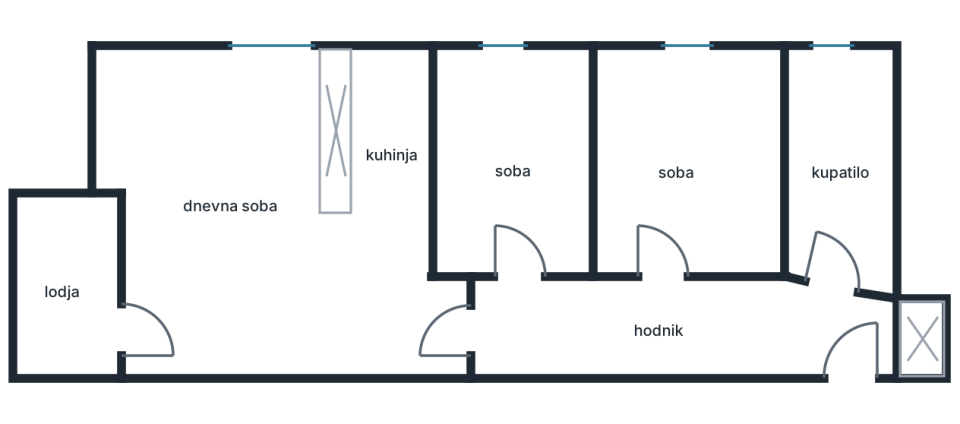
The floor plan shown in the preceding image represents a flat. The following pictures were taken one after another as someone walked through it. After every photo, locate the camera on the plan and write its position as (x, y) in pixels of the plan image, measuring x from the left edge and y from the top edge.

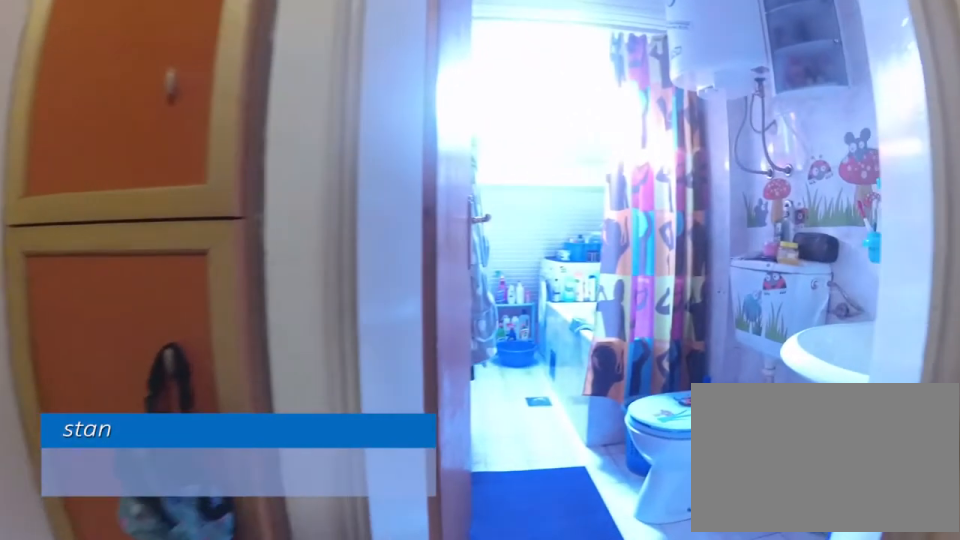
(837, 341)
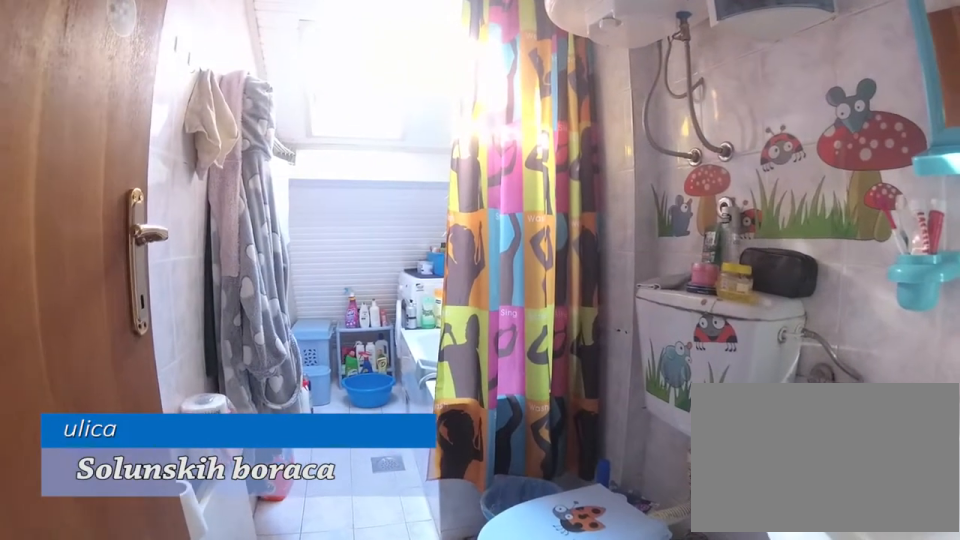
(831, 284)
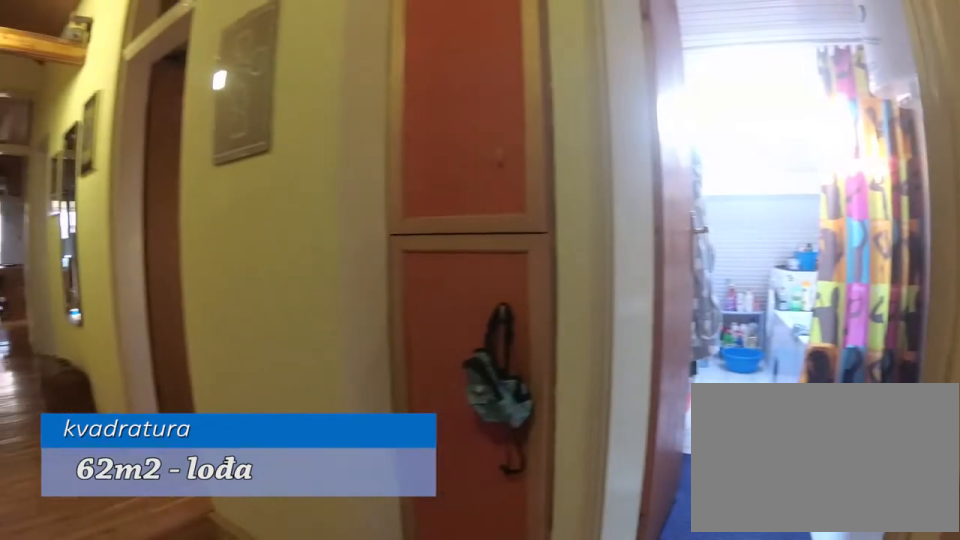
(847, 322)
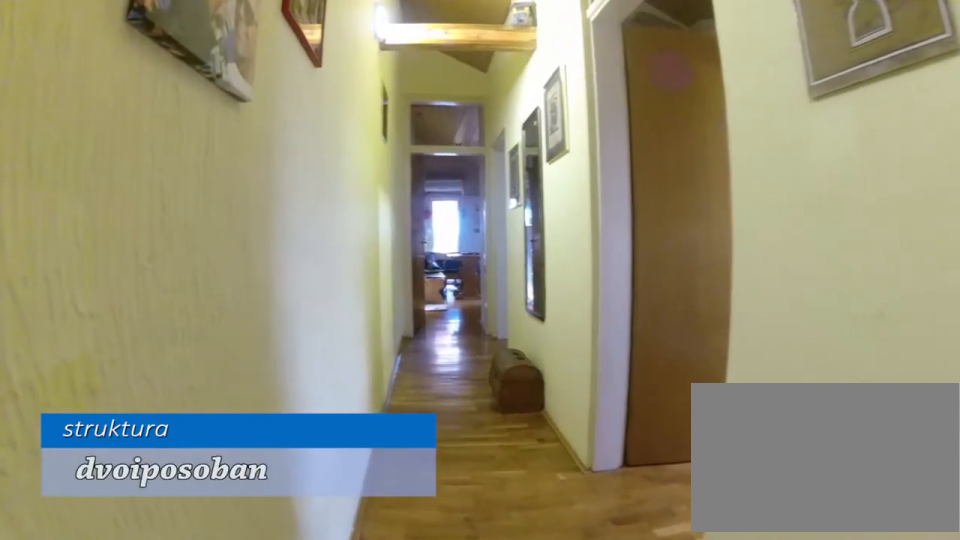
(819, 327)
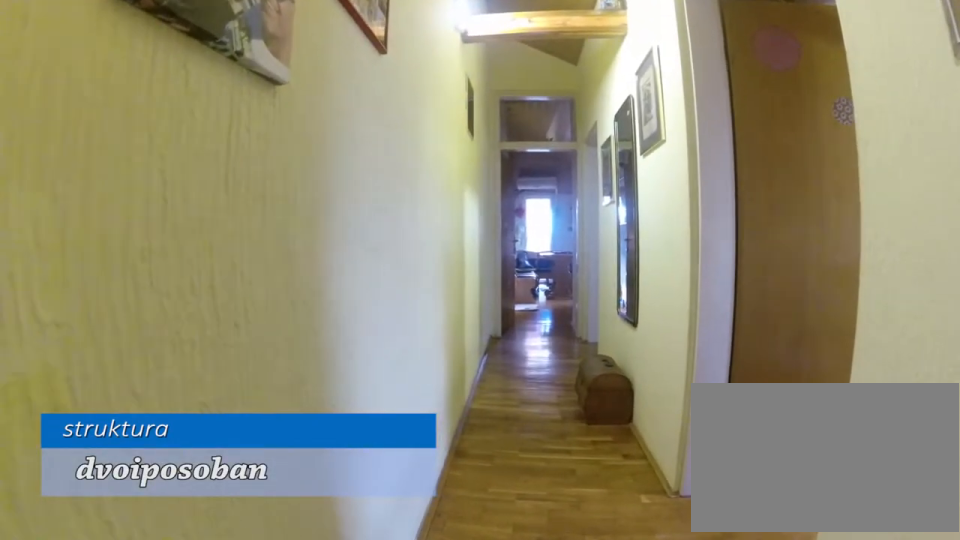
(775, 325)
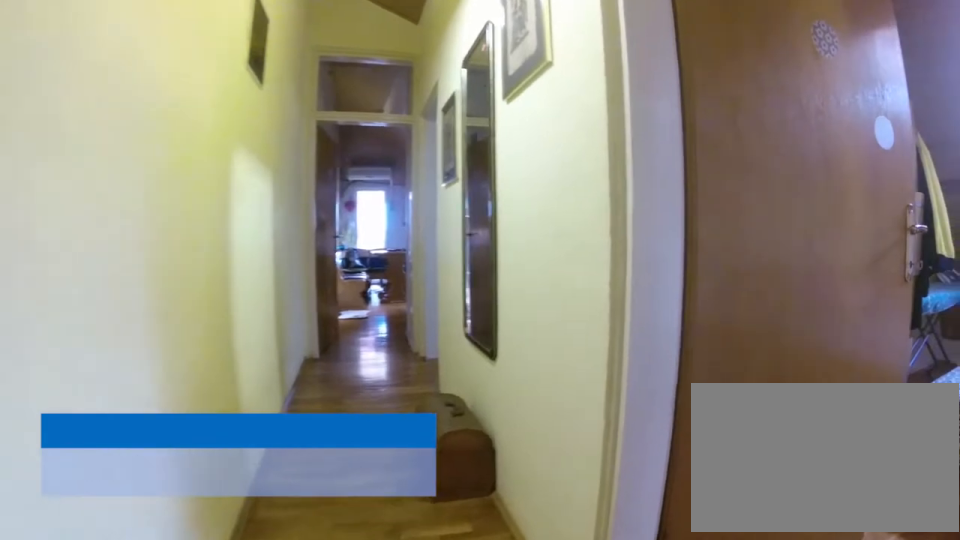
(717, 332)
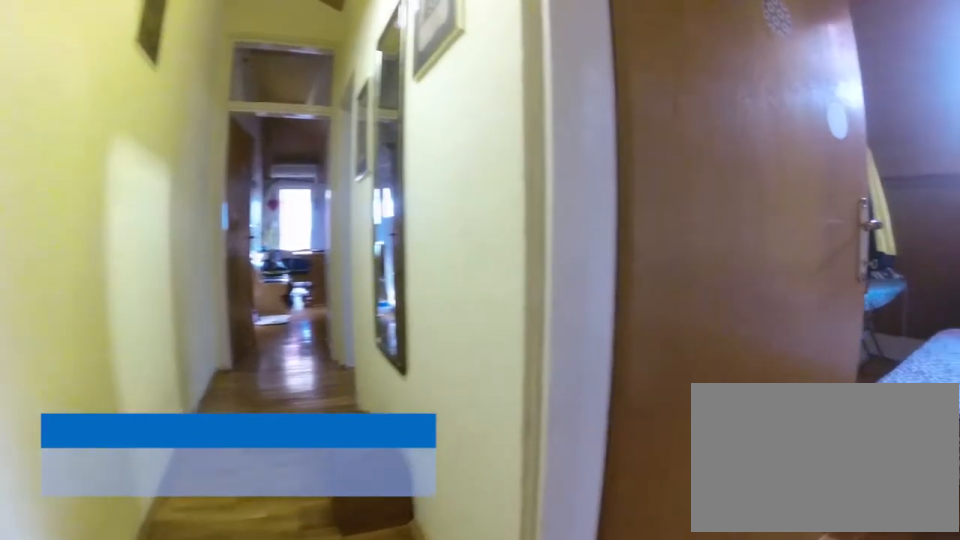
(709, 328)
